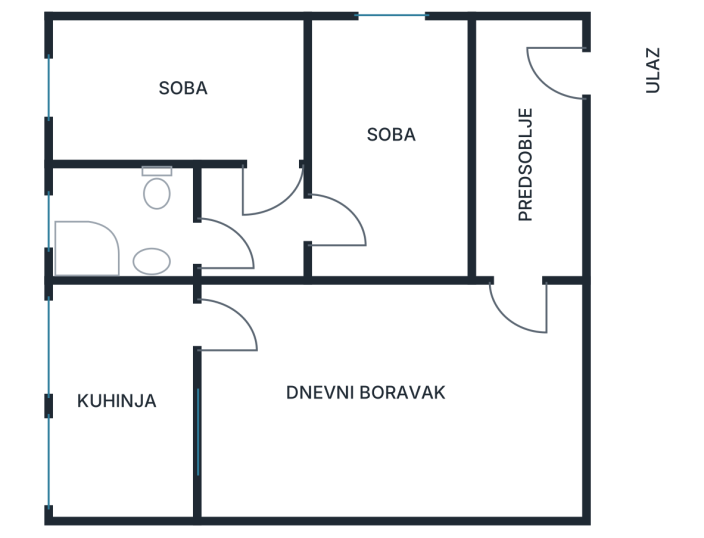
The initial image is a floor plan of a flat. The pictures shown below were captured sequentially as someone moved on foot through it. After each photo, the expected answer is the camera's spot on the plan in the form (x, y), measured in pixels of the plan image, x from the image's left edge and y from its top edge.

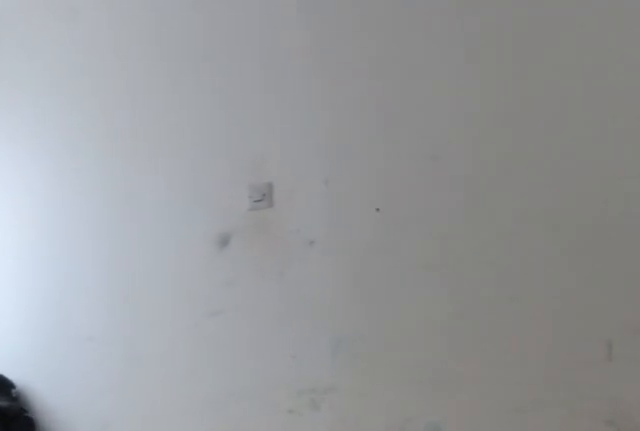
(337, 219)
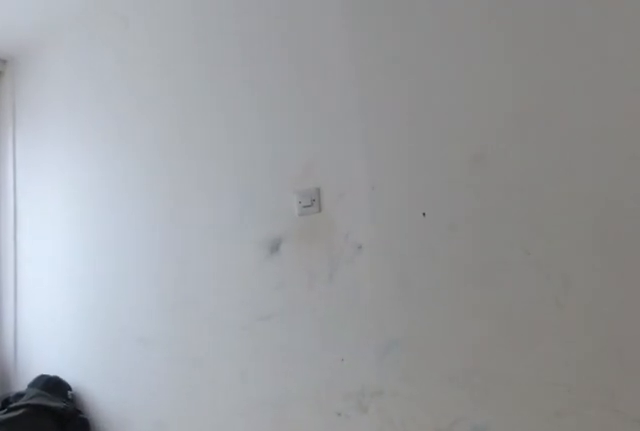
(340, 221)
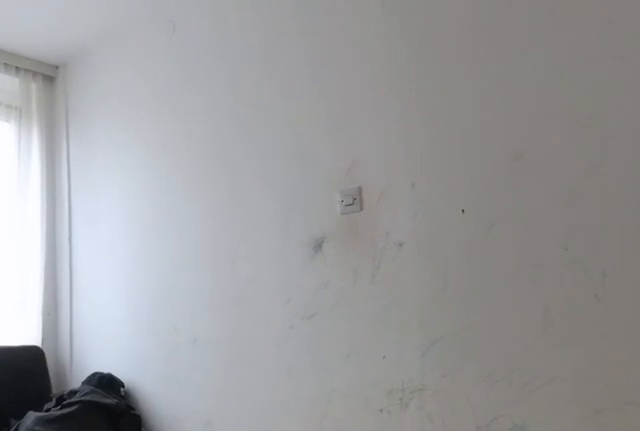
(352, 233)
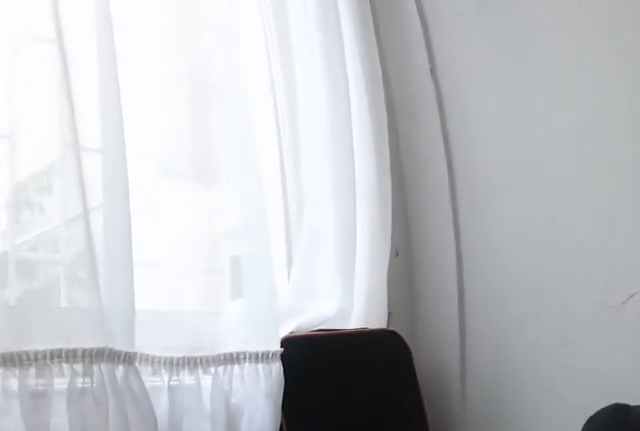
(378, 108)
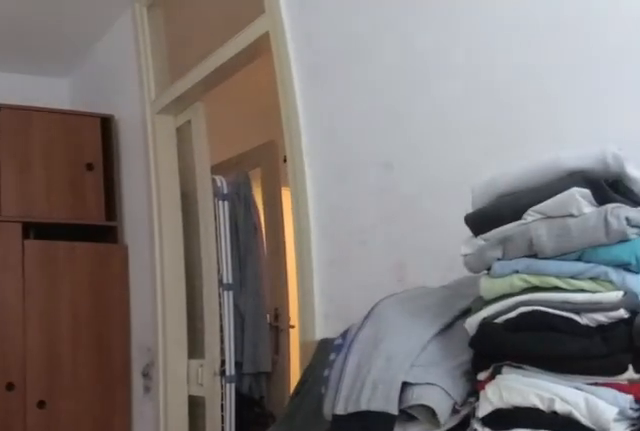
(371, 50)
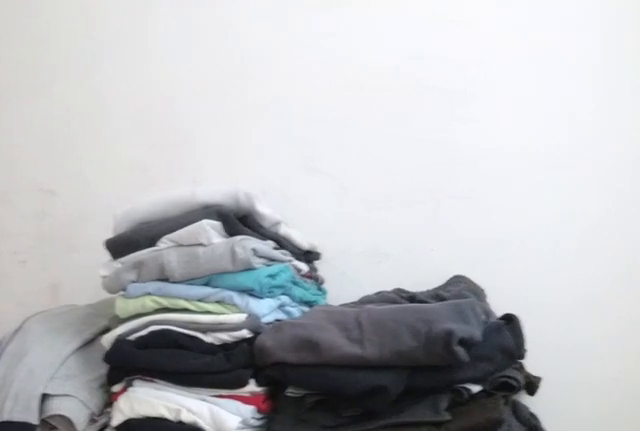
(391, 49)
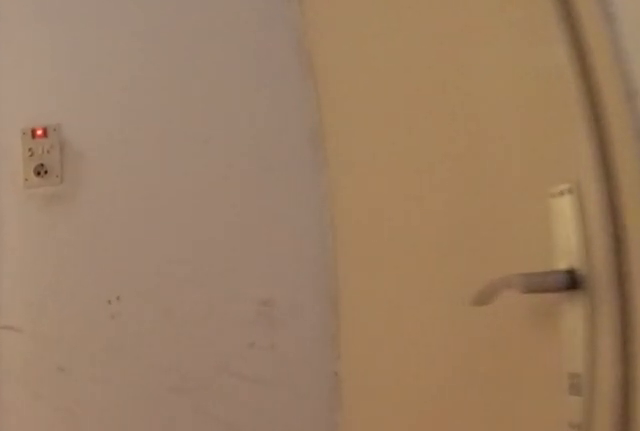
(340, 238)
